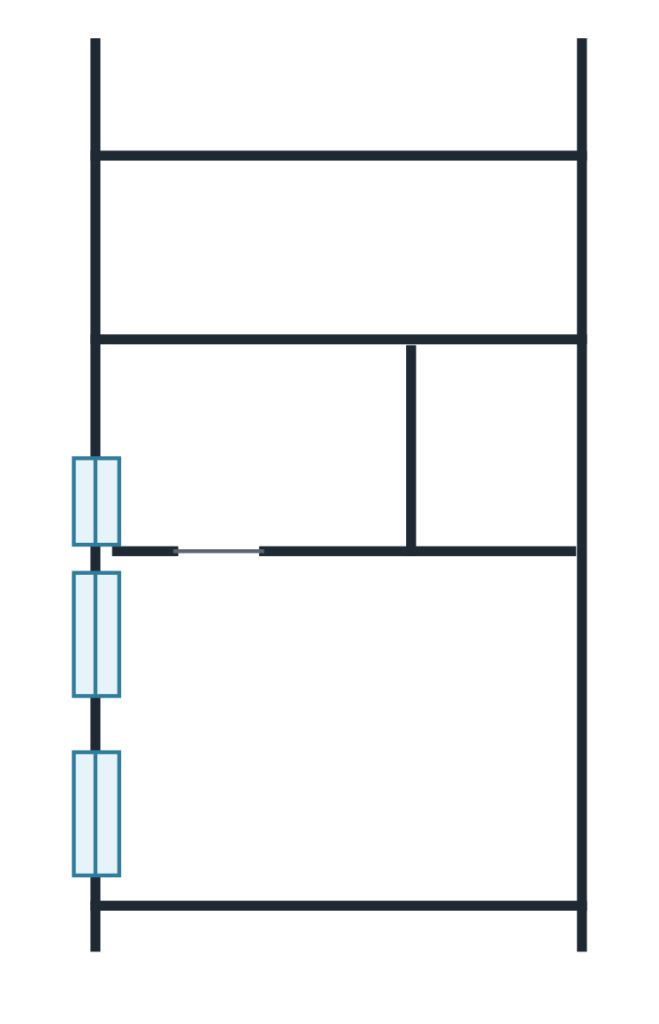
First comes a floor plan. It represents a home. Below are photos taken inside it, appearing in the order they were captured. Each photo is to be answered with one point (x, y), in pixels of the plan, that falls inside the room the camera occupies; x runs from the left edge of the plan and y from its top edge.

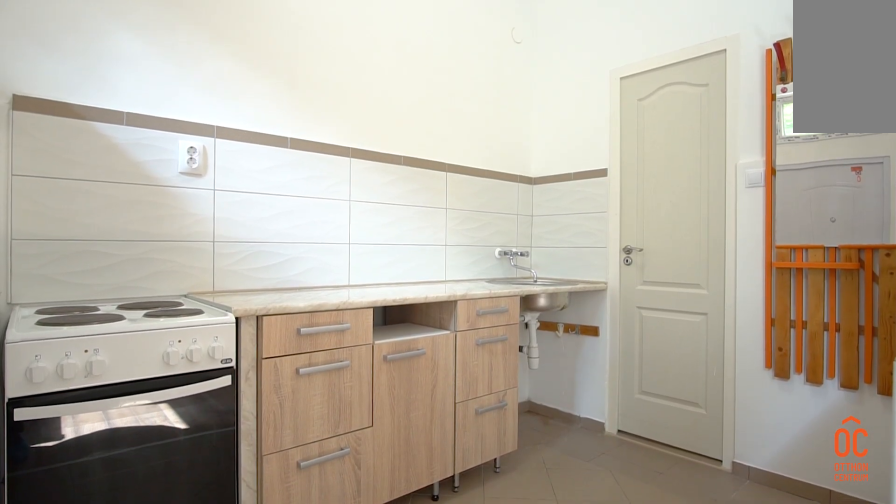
(253, 442)
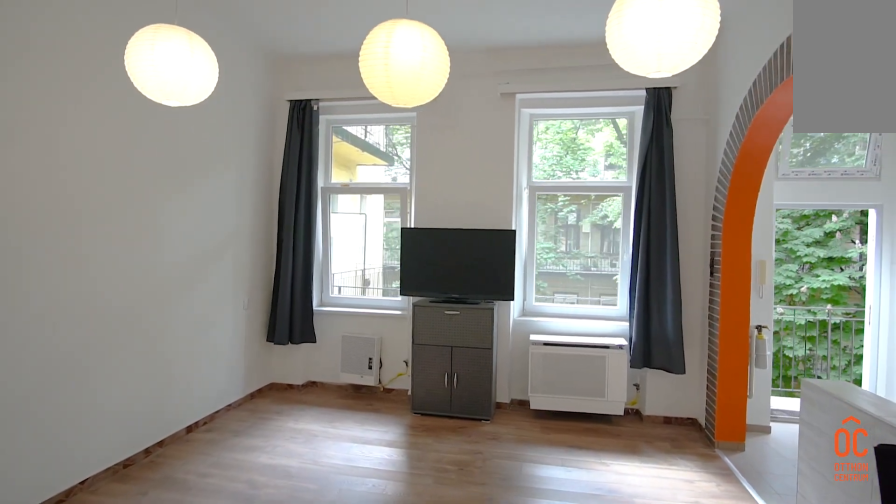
(357, 728)
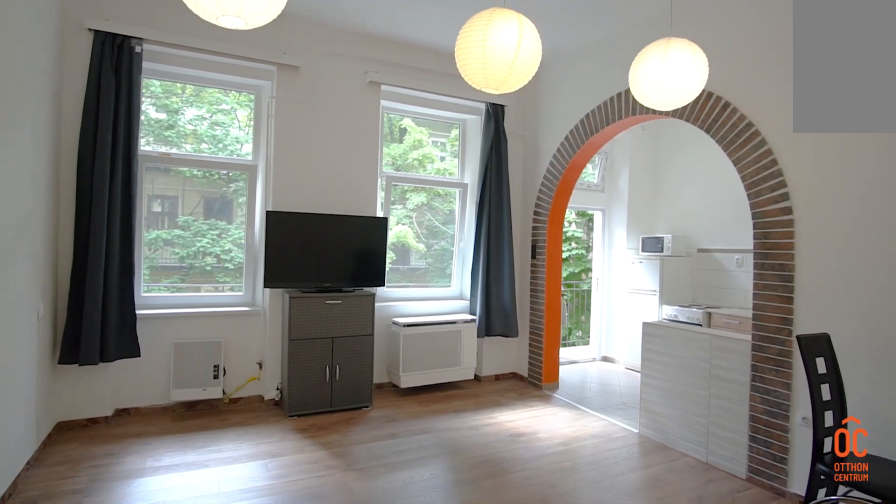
(357, 737)
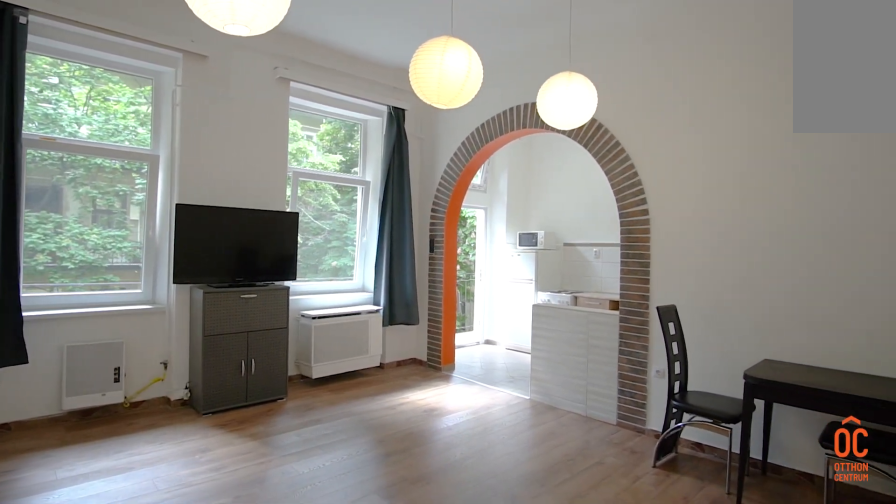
(357, 728)
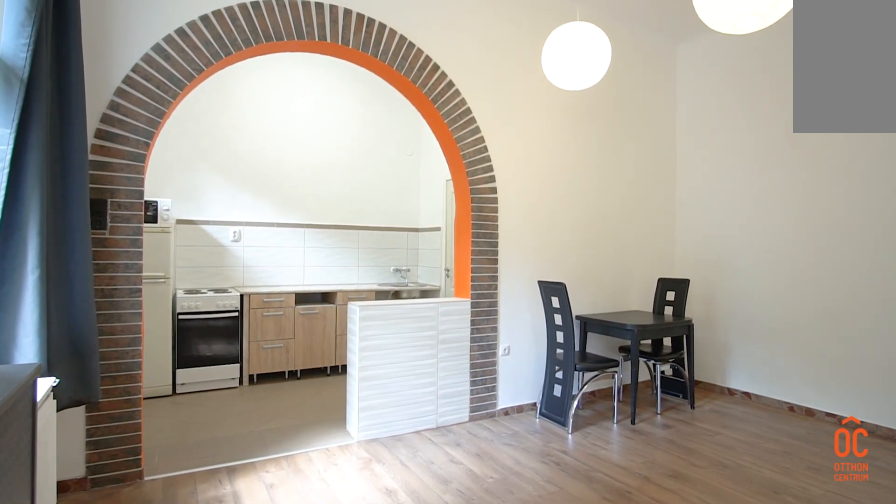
(357, 728)
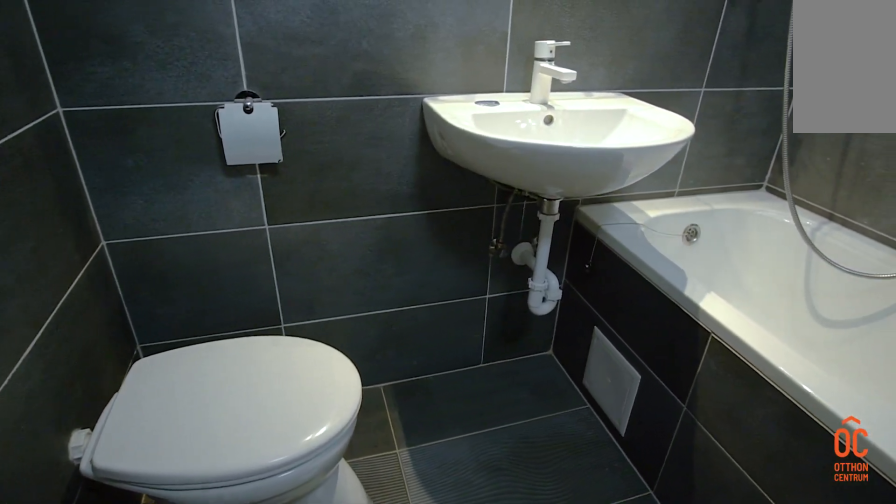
(504, 451)
